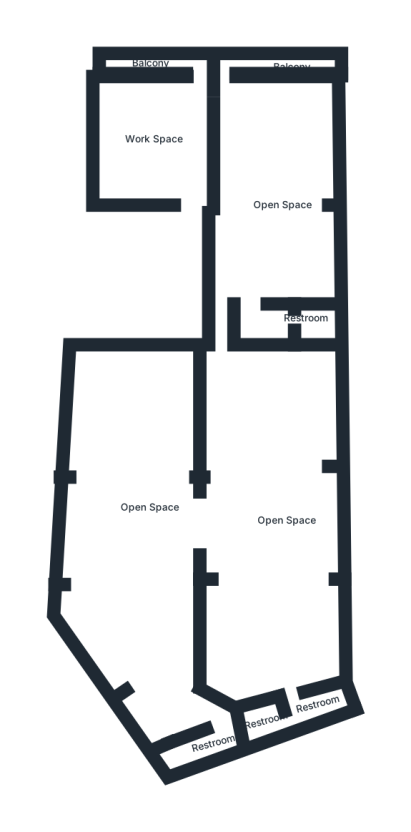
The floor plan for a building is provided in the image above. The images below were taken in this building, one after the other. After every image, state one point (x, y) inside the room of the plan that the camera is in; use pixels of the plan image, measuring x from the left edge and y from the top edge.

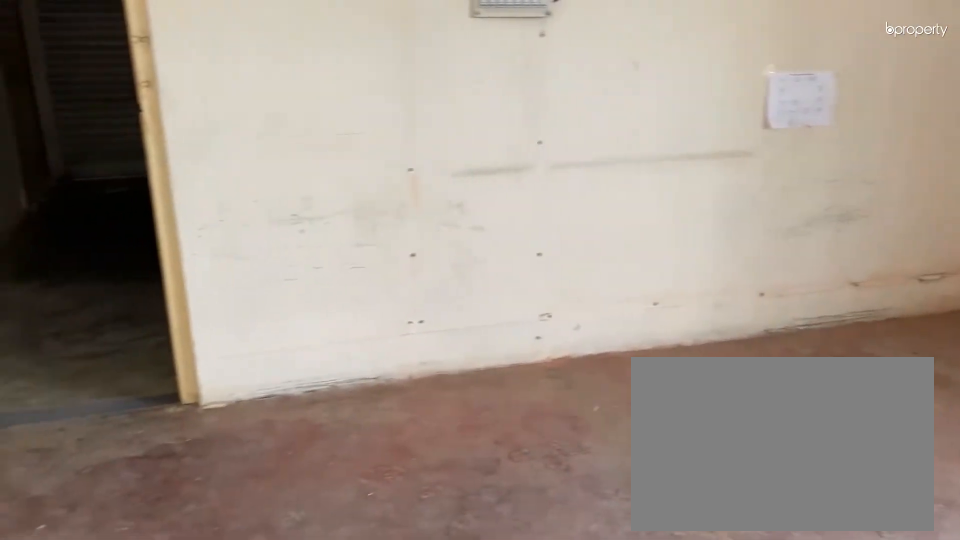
(164, 127)
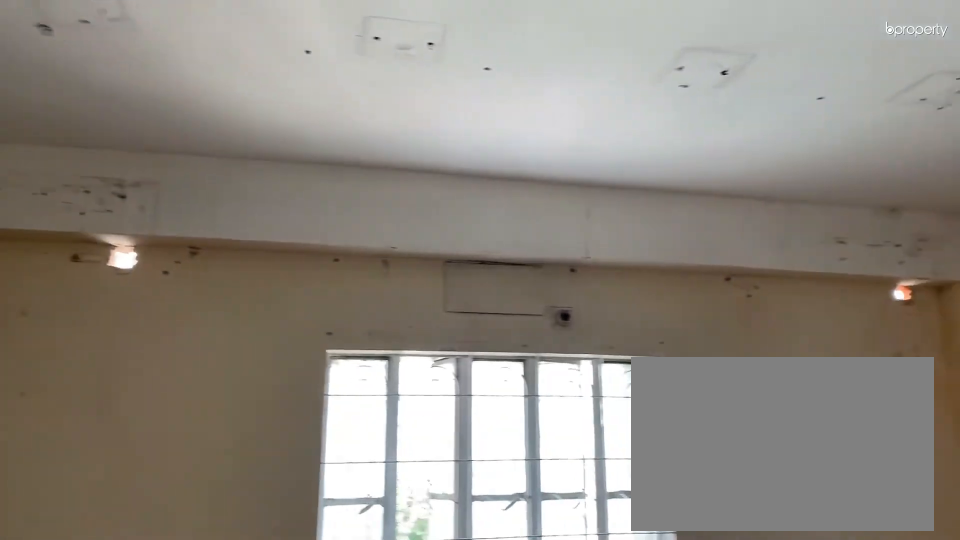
(164, 127)
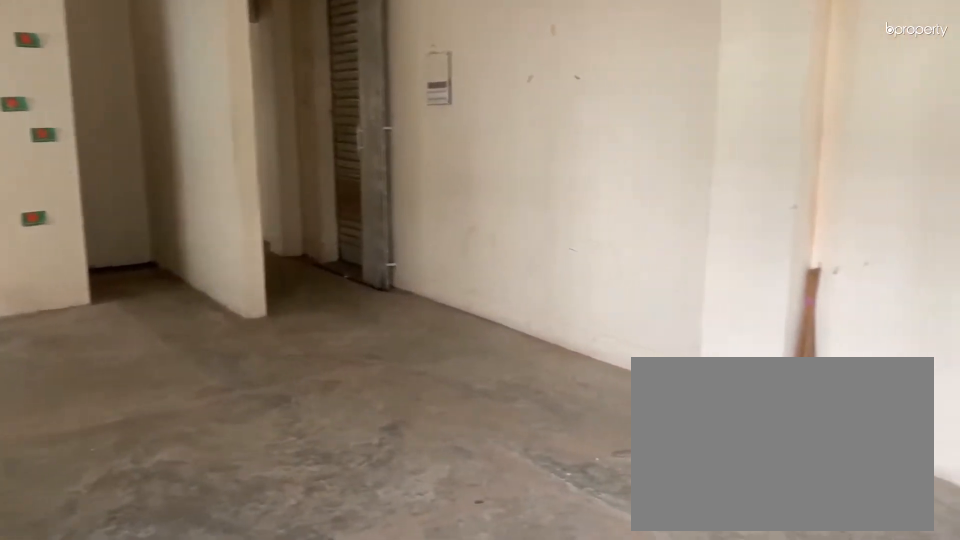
(283, 201)
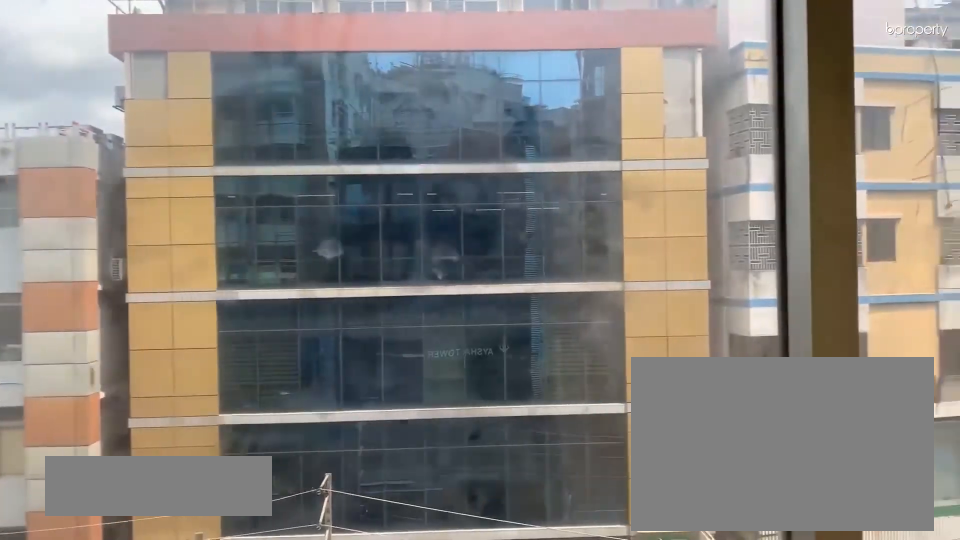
(257, 62)
